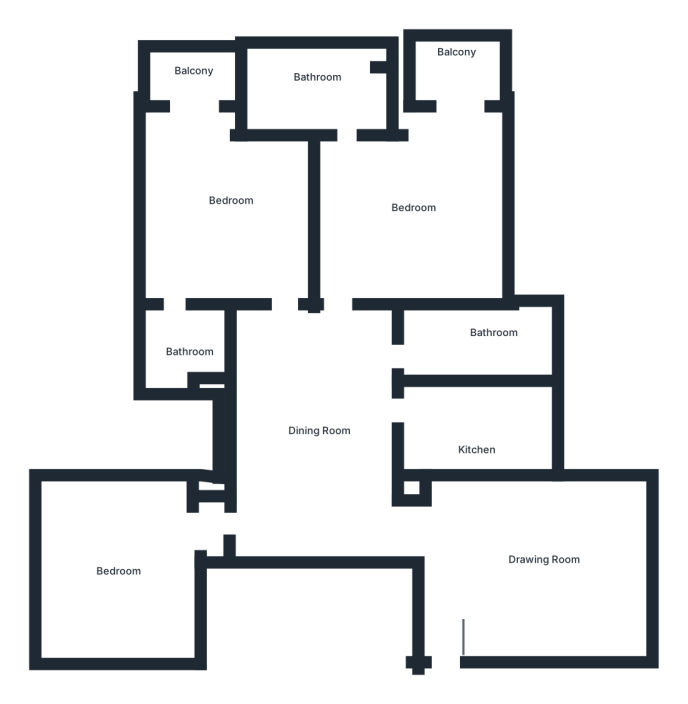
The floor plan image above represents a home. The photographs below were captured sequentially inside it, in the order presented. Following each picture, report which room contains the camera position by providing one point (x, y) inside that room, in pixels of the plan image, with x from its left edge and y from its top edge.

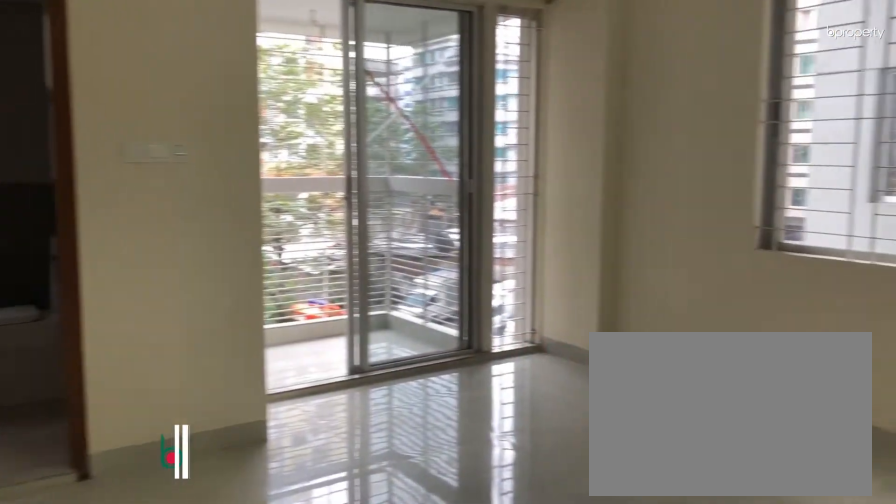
(412, 194)
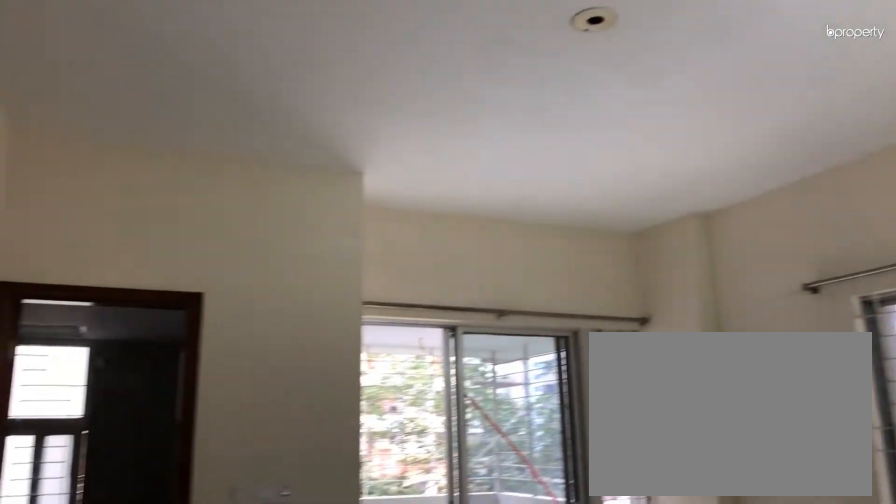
(412, 194)
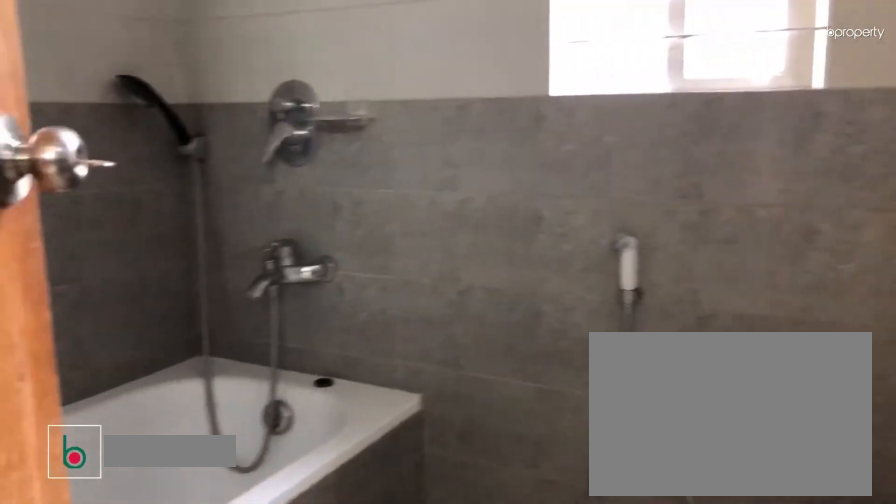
(314, 80)
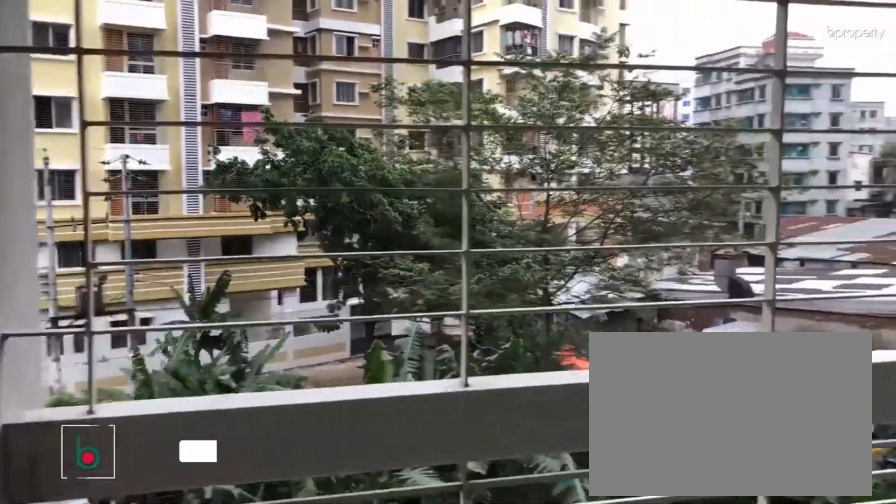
(457, 61)
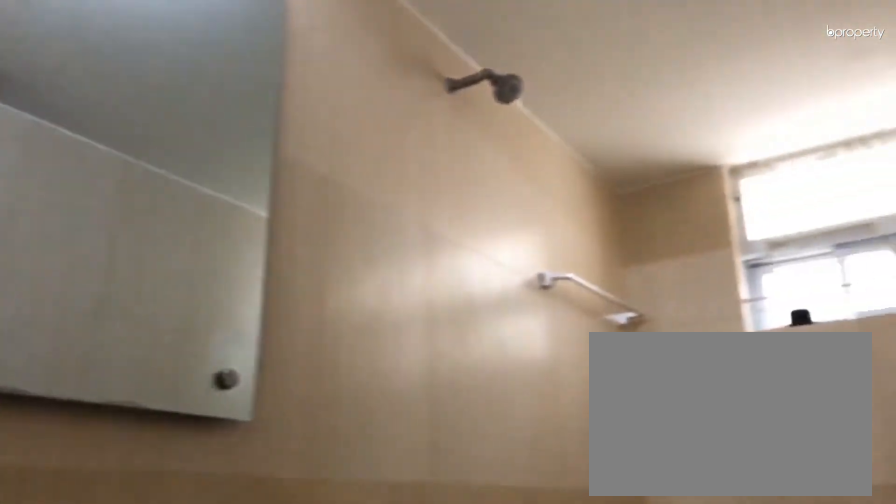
(487, 341)
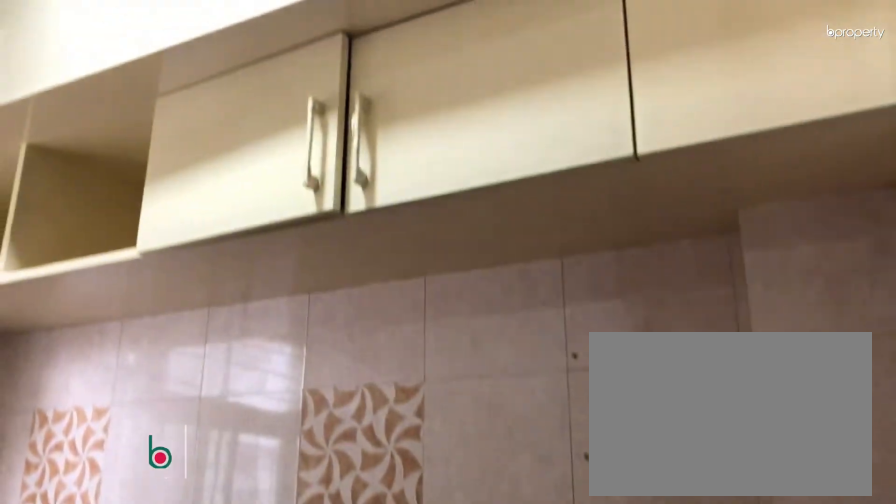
(472, 430)
